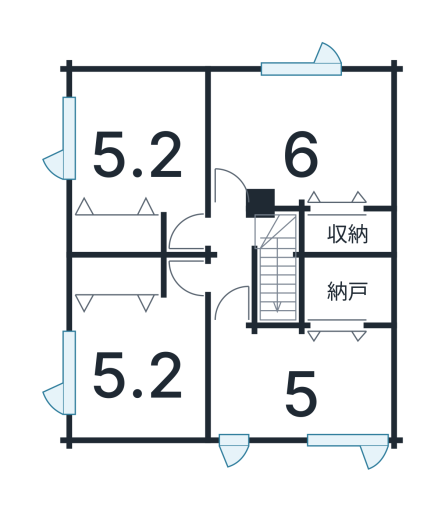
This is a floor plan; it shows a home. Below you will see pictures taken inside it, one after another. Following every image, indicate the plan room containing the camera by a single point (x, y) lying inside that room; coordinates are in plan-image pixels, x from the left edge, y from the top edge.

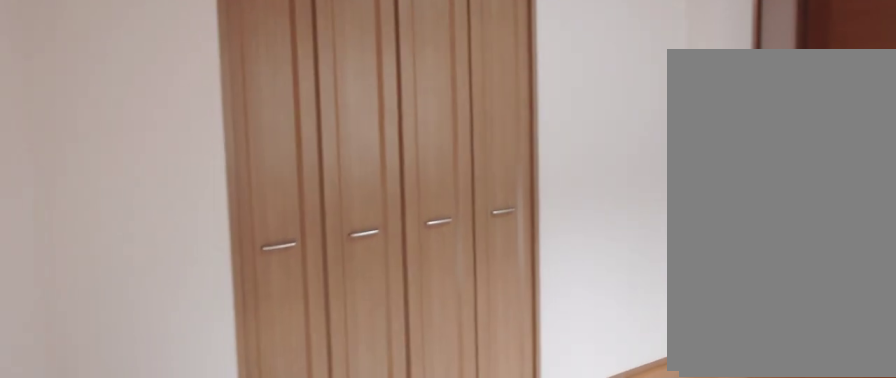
(297, 142)
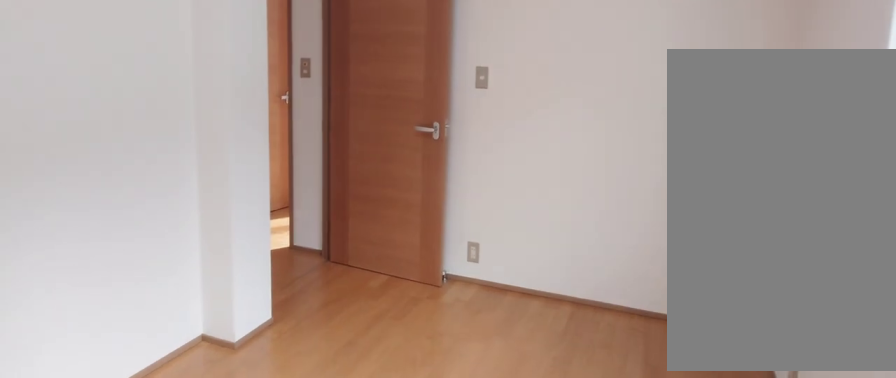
(297, 142)
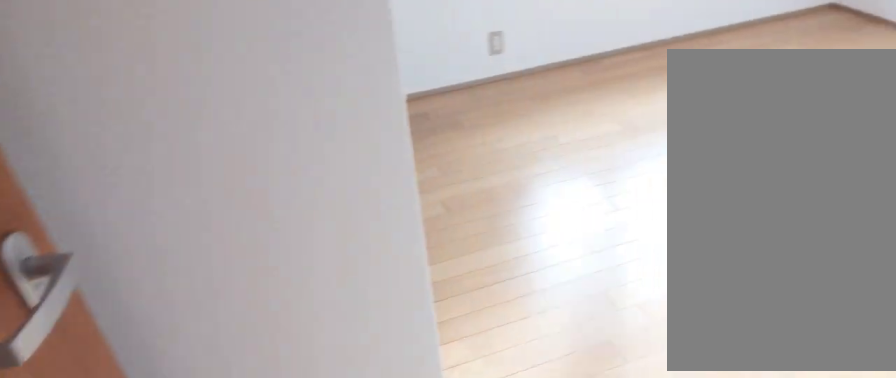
(127, 149)
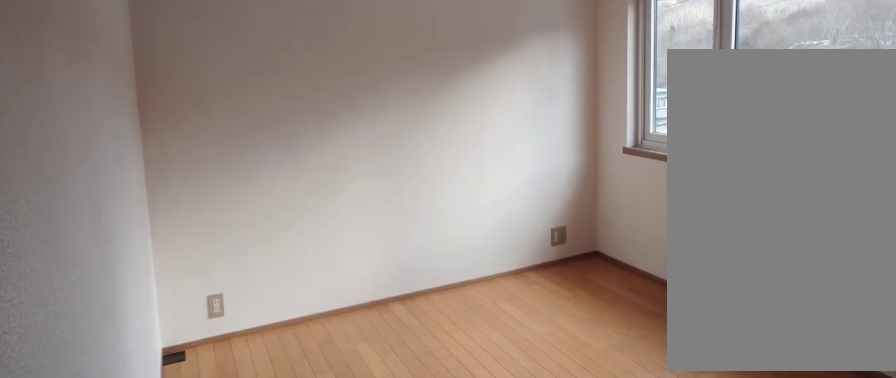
(134, 369)
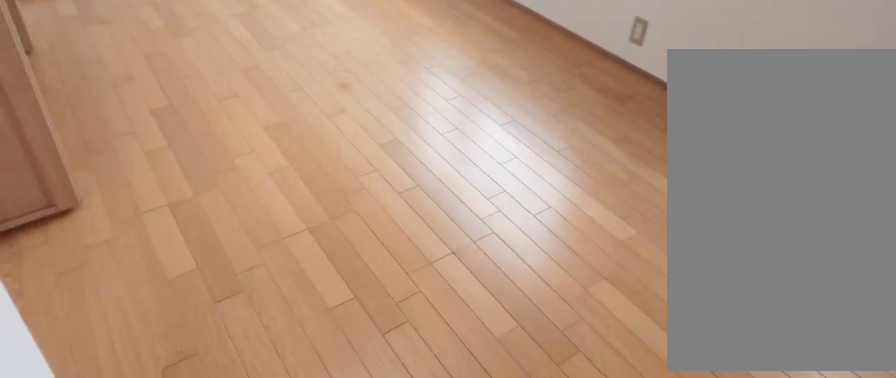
(306, 382)
